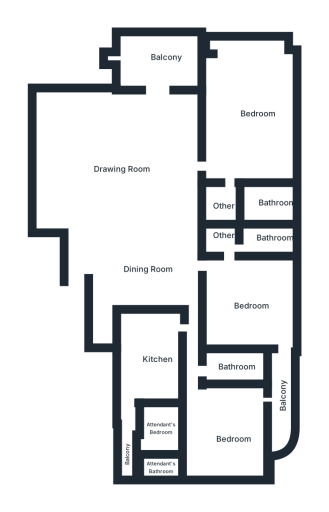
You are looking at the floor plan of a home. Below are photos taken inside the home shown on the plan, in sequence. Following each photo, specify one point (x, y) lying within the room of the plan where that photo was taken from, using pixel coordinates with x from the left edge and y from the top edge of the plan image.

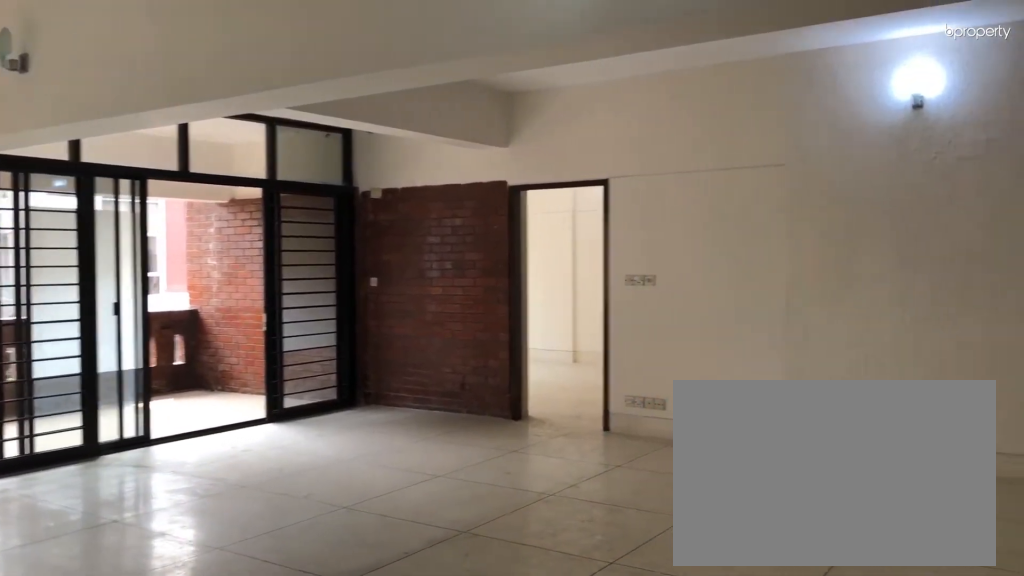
(127, 163)
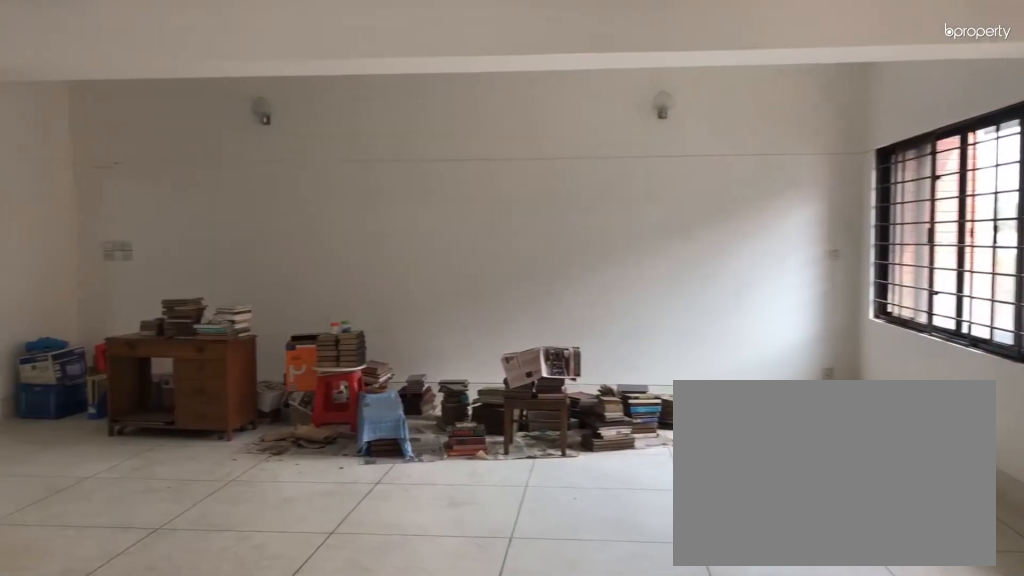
(129, 162)
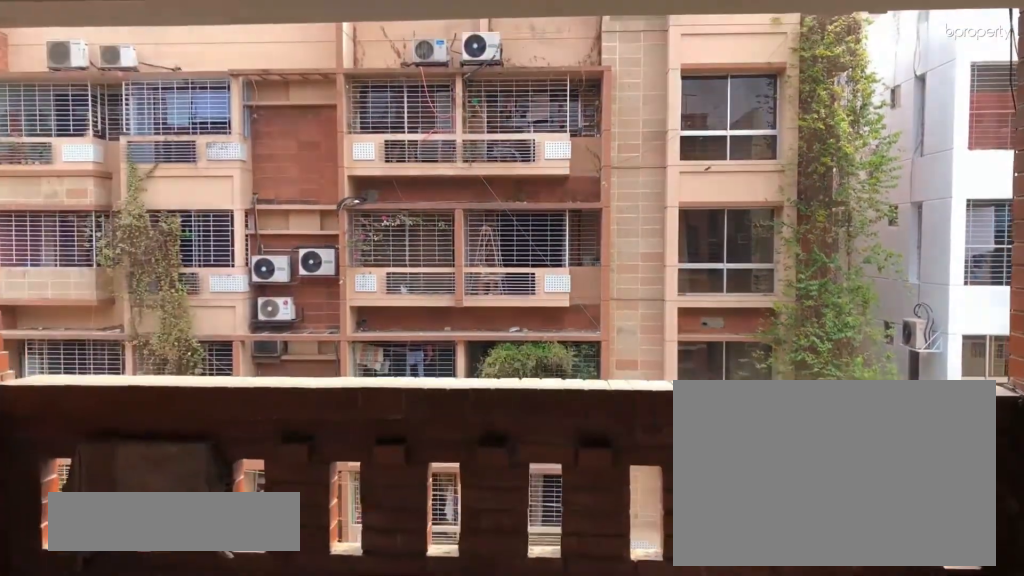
(149, 54)
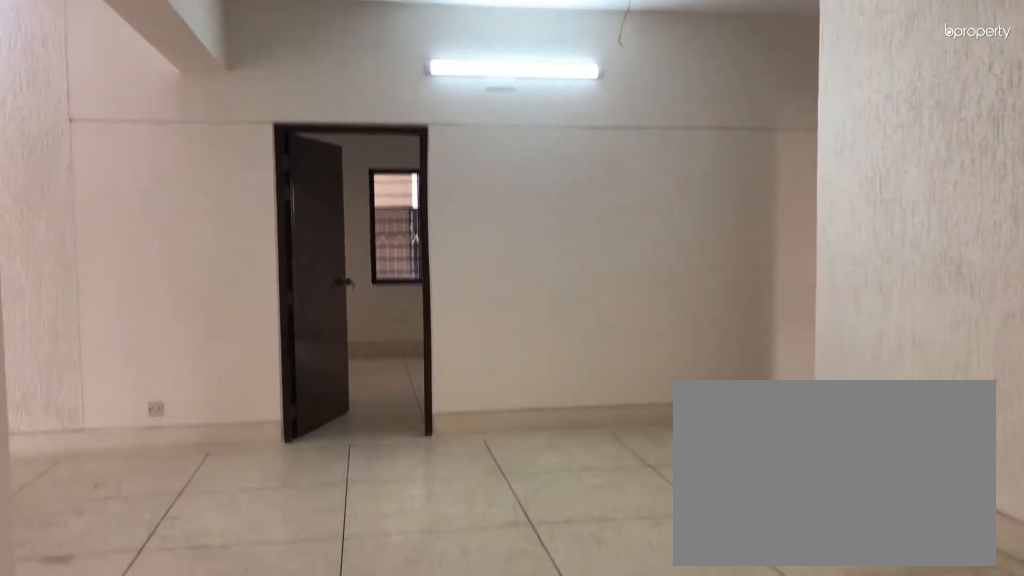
(140, 278)
